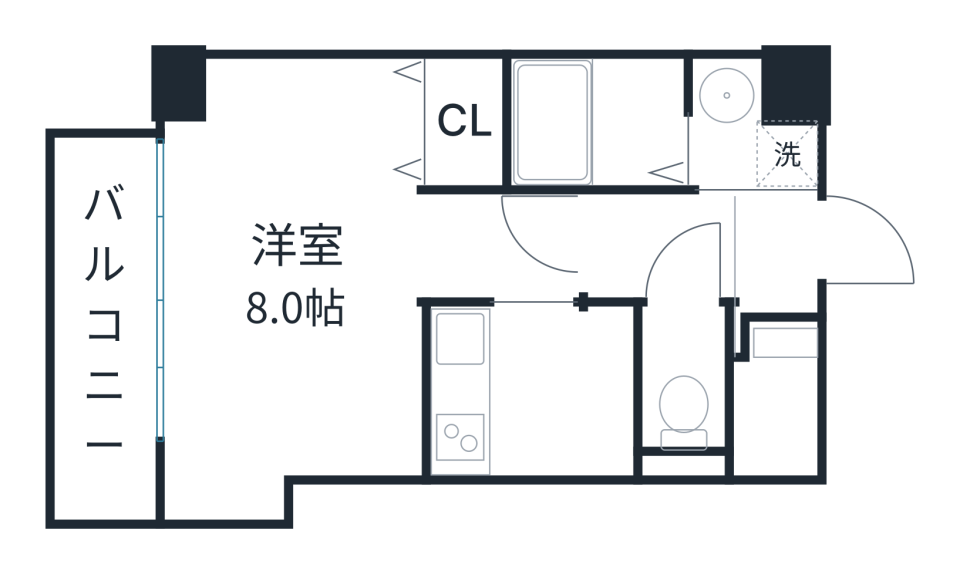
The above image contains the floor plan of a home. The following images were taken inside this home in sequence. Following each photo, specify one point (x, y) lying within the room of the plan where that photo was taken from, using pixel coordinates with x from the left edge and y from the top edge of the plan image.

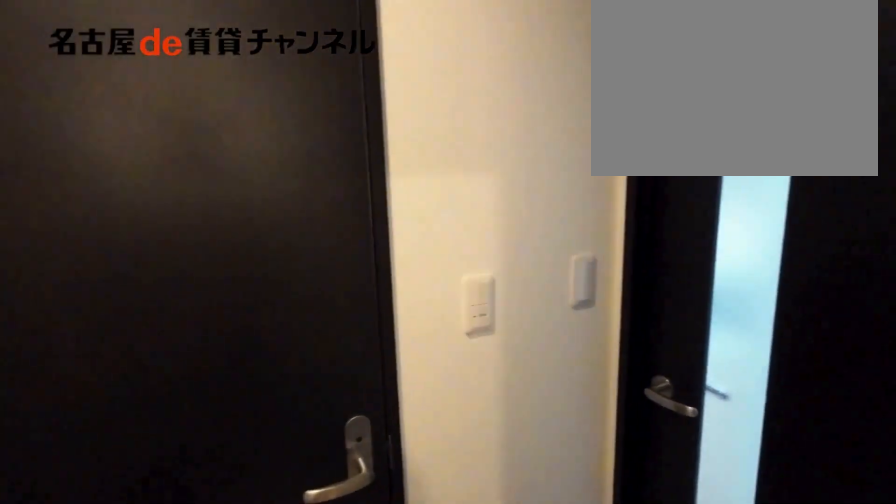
(661, 247)
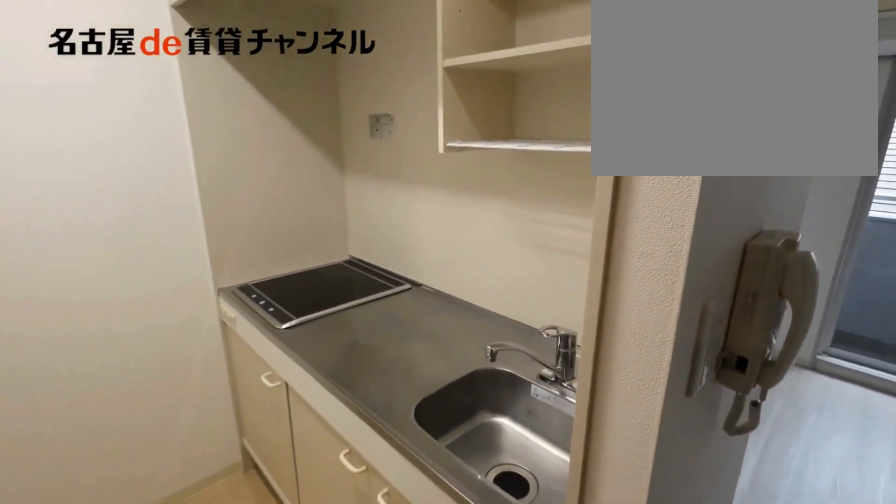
(530, 390)
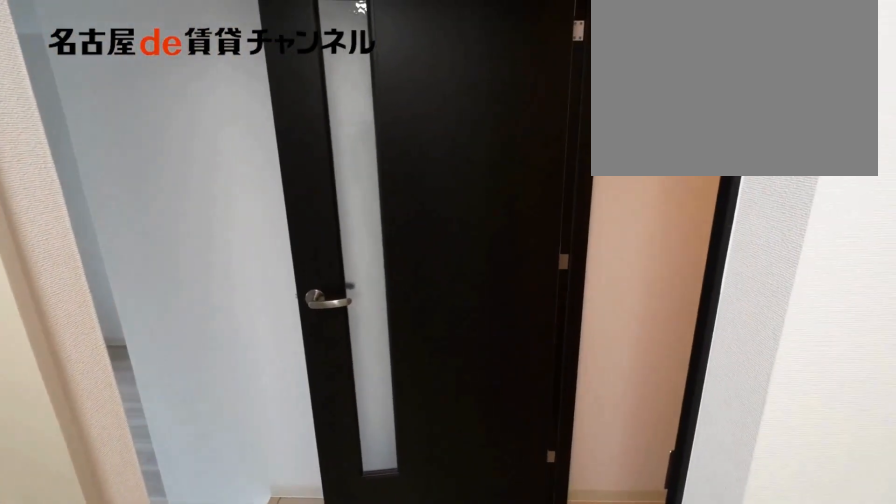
(530, 390)
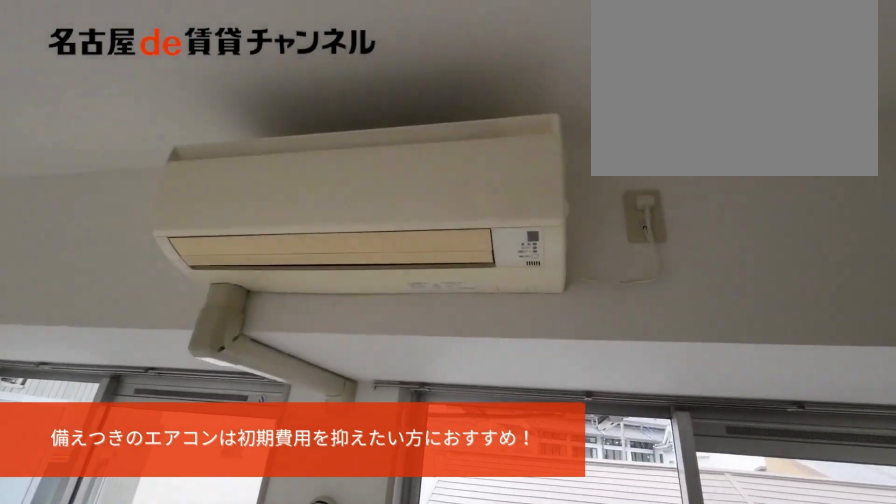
(318, 276)
